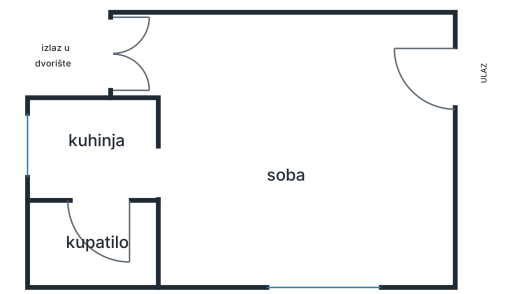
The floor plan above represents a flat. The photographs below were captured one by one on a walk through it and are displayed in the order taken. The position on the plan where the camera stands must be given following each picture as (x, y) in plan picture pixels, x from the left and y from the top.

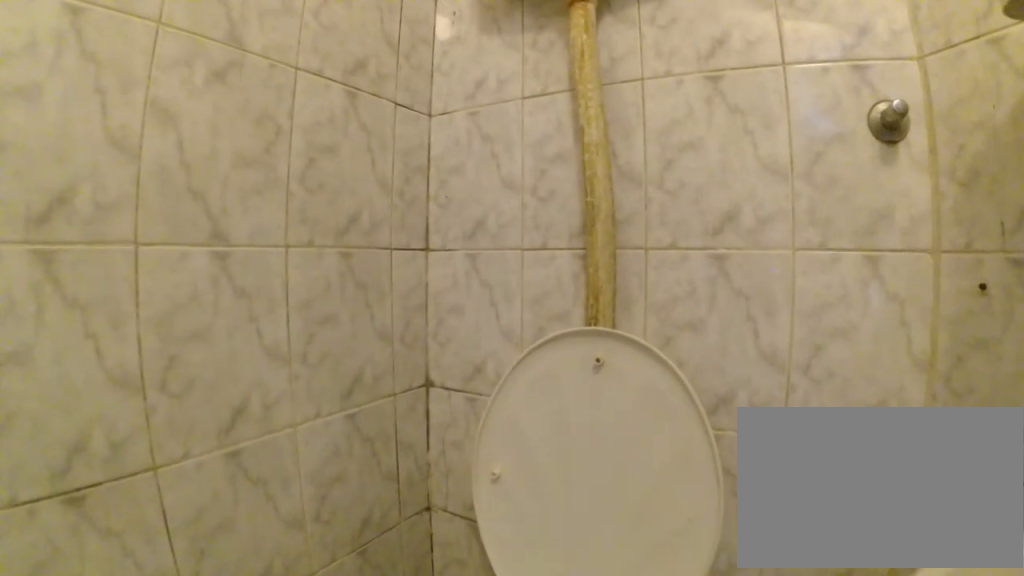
(84, 223)
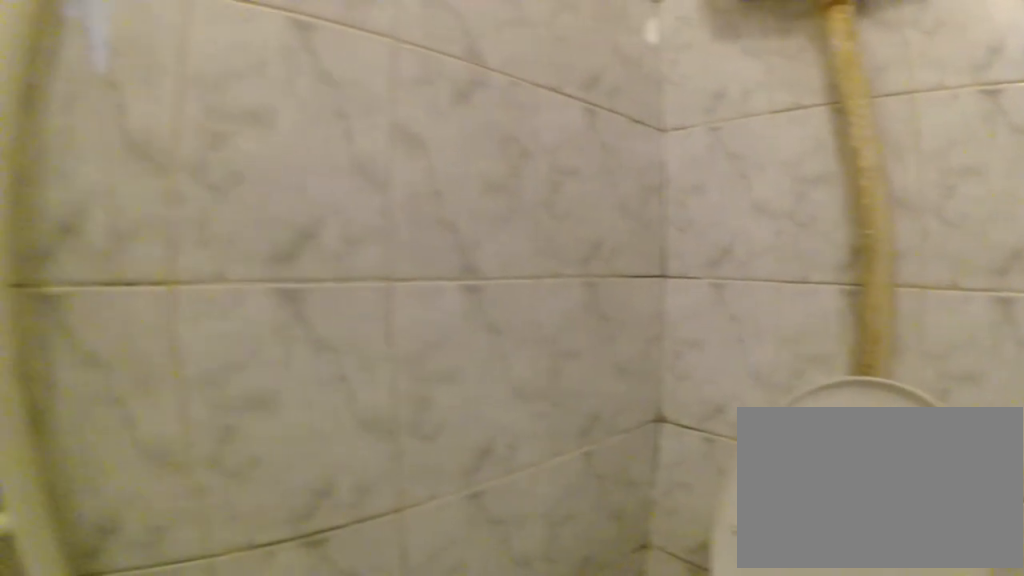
(71, 233)
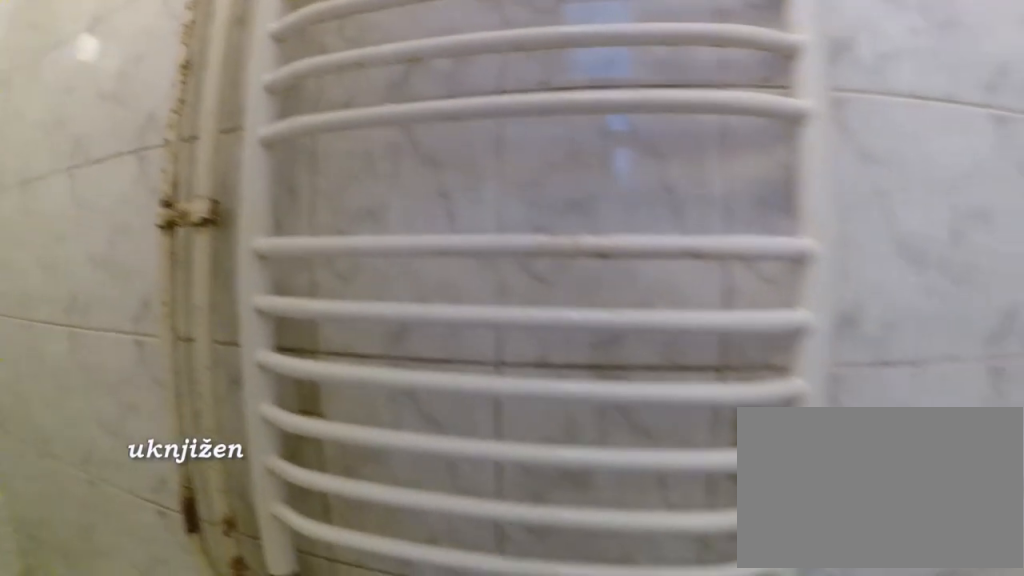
(74, 231)
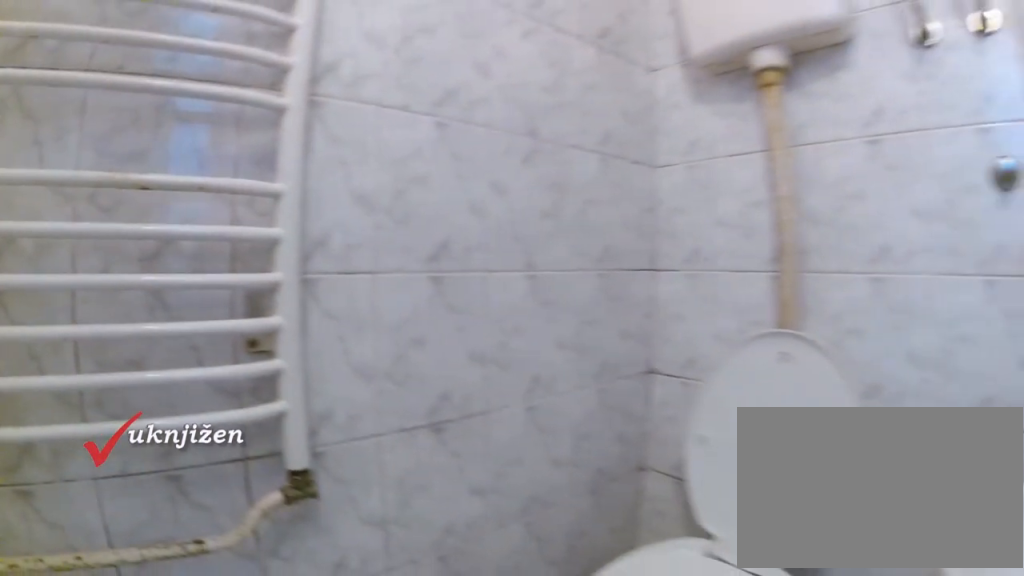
(85, 232)
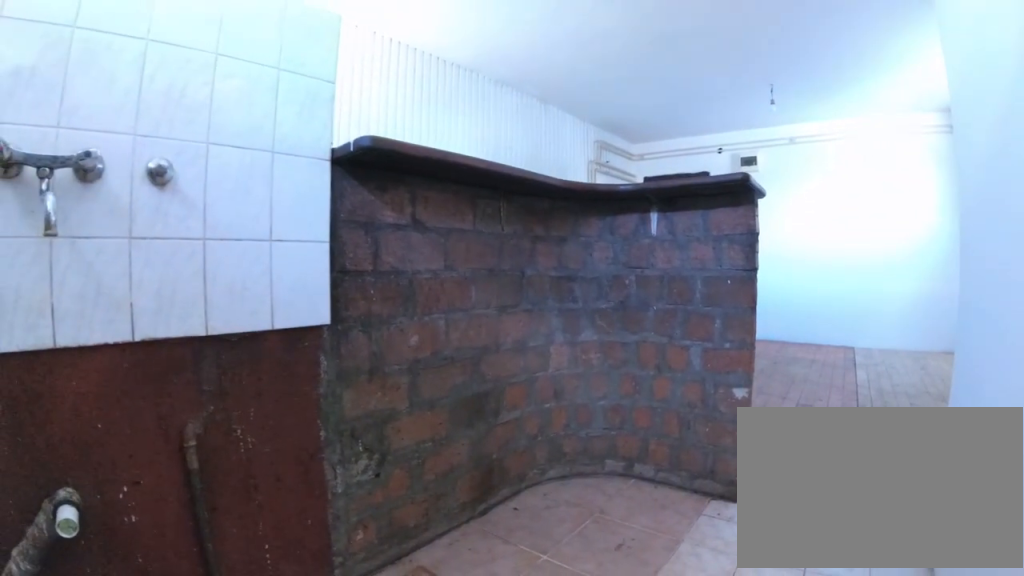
(78, 168)
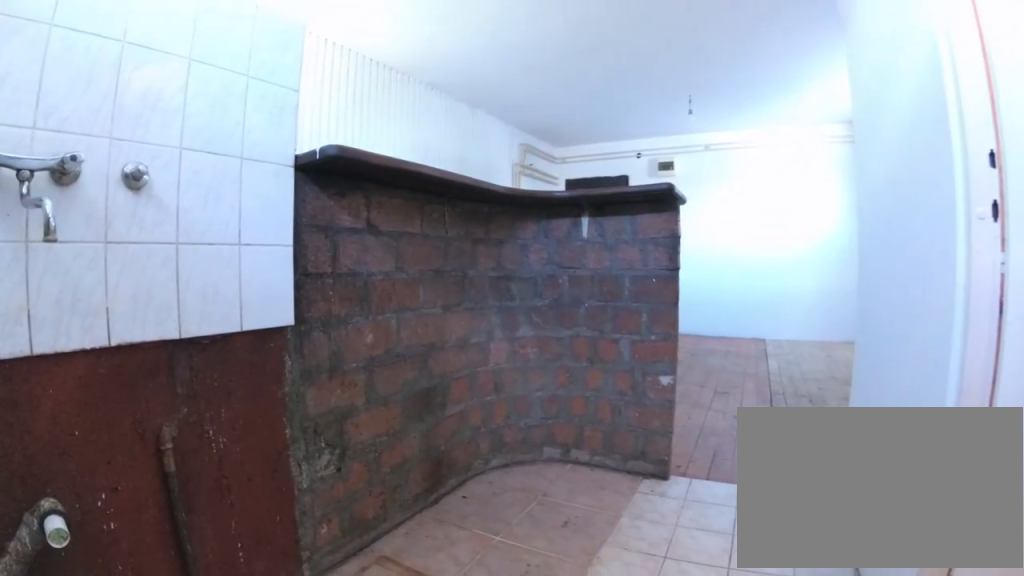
(69, 165)
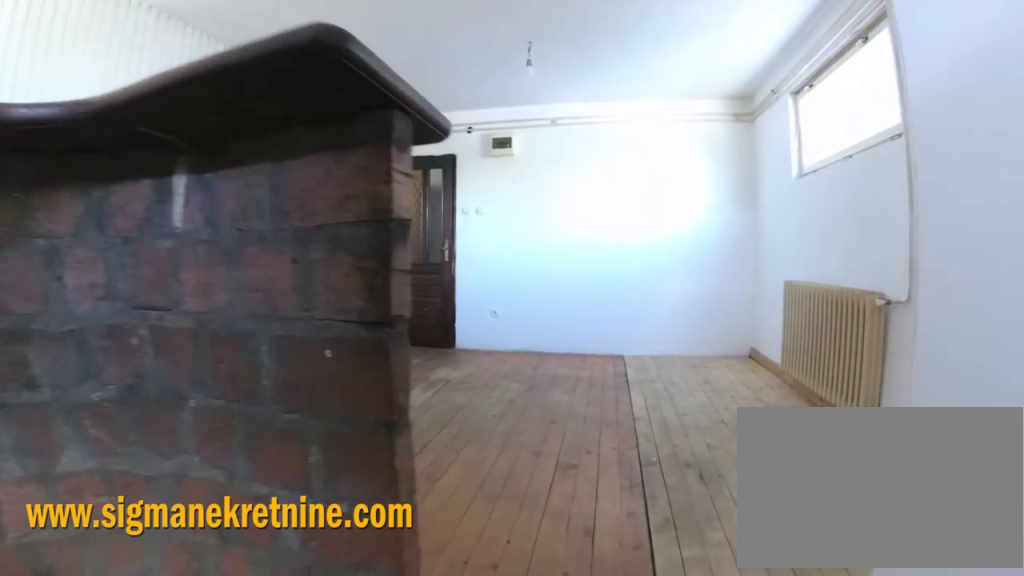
(134, 163)
